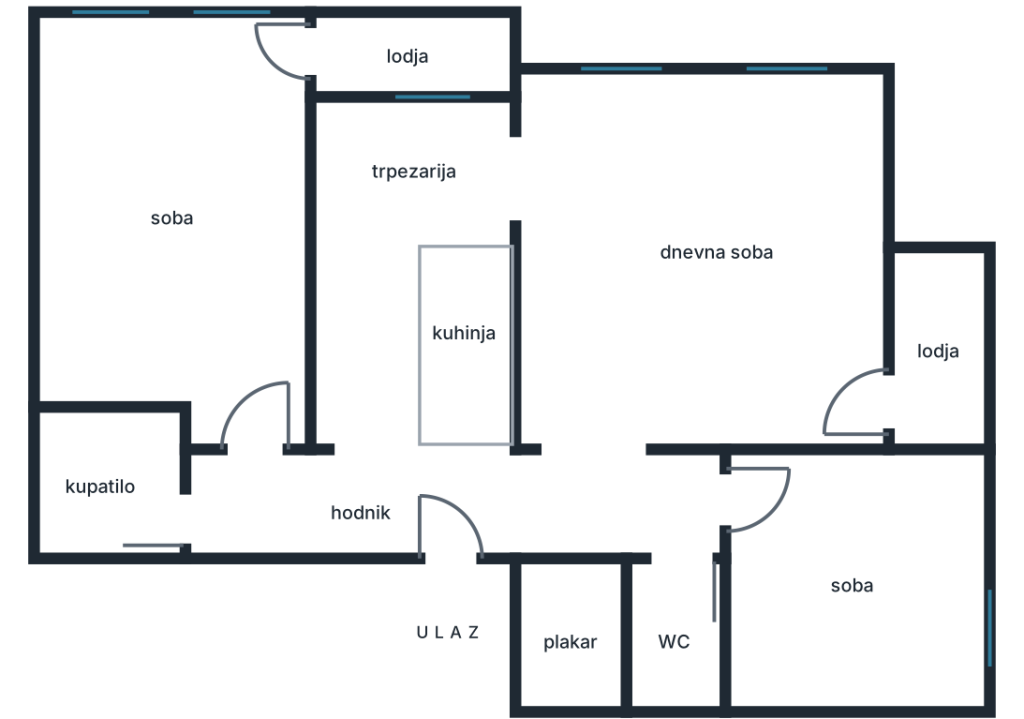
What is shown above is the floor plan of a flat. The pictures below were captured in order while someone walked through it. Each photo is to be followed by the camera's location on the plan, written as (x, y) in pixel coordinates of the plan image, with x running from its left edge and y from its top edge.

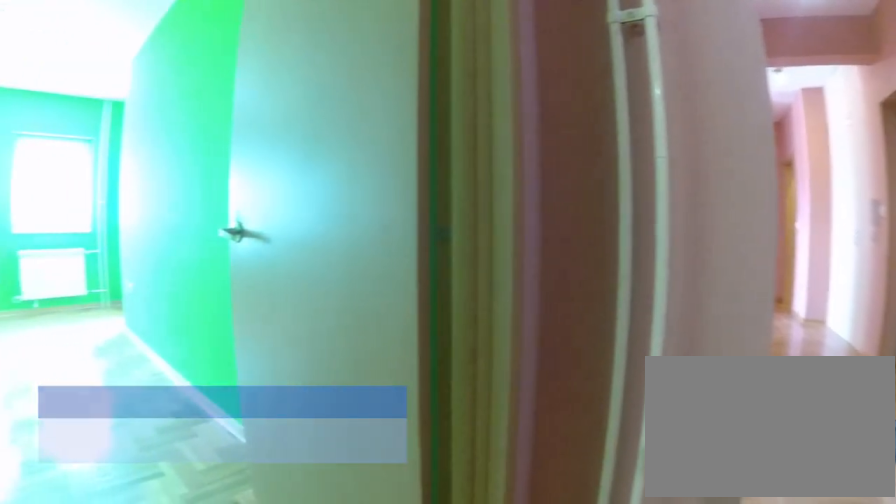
(200, 506)
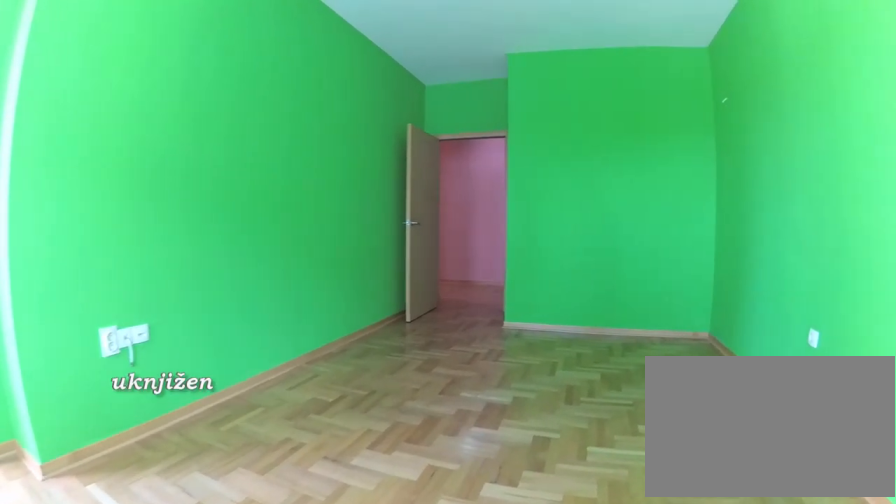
(109, 112)
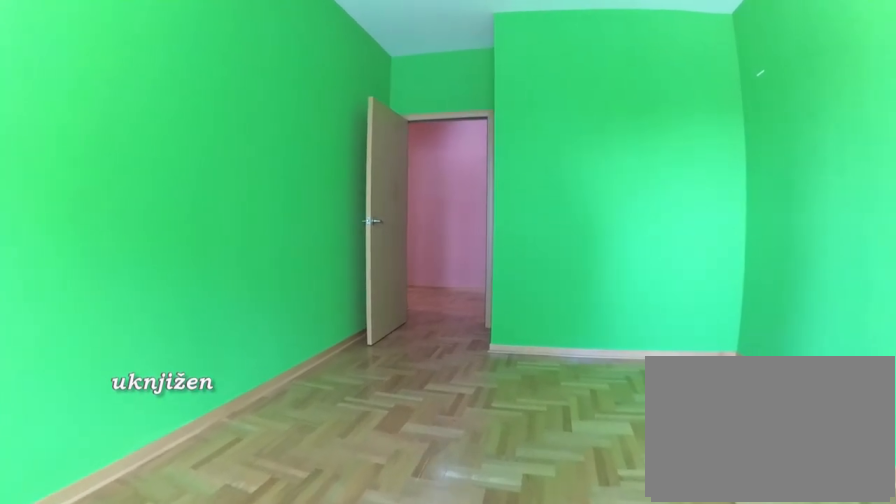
(132, 166)
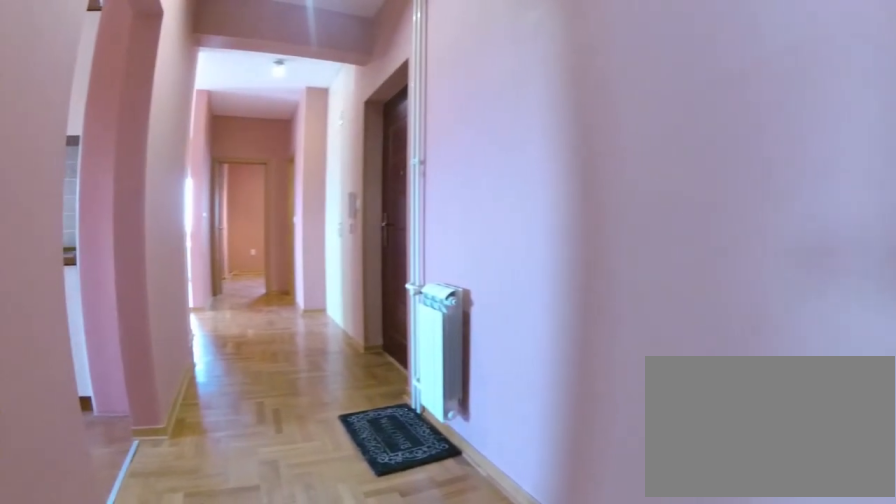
(238, 481)
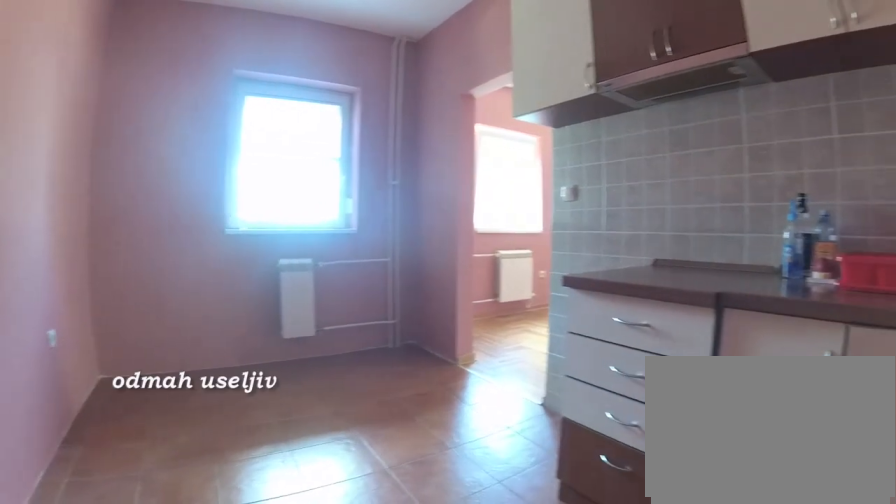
(366, 389)
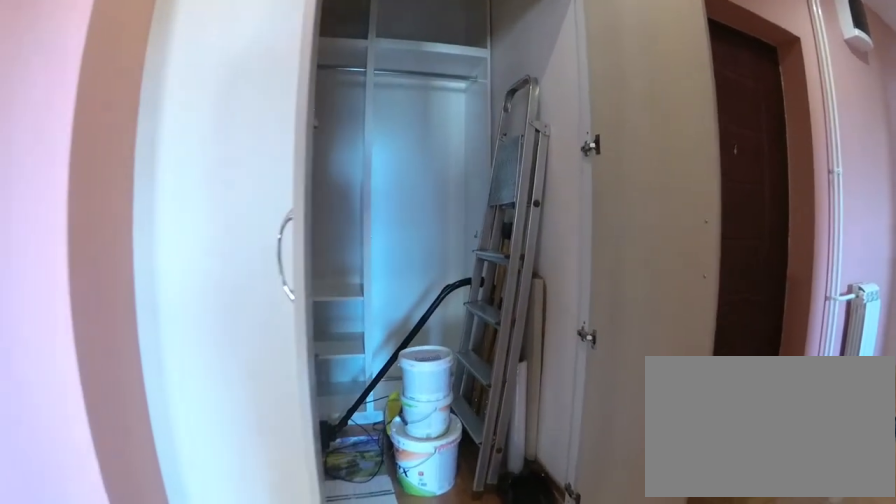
(597, 450)
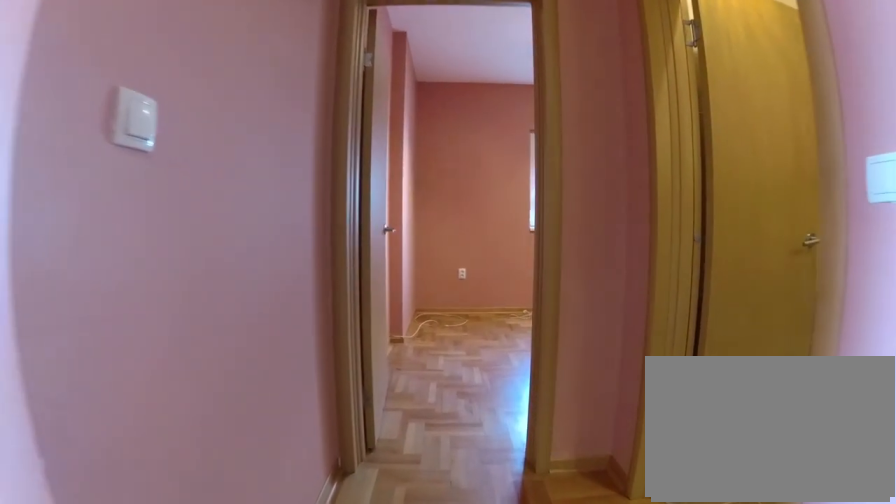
(592, 513)
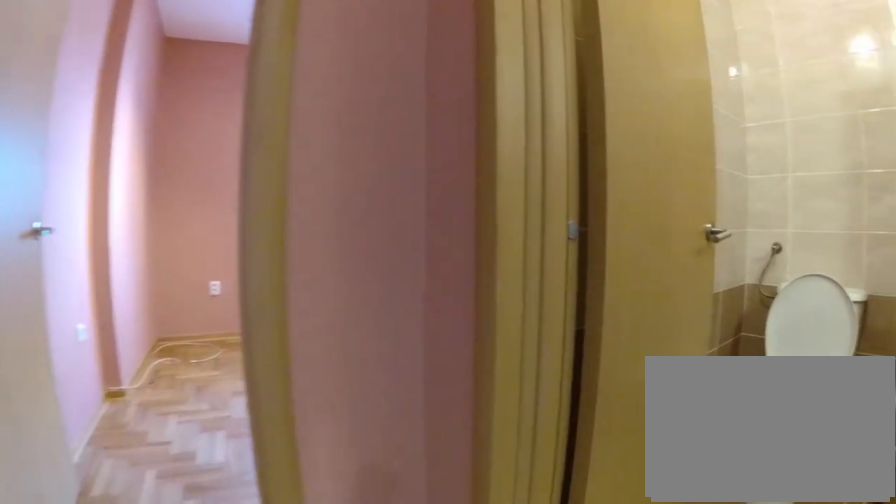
(623, 516)
